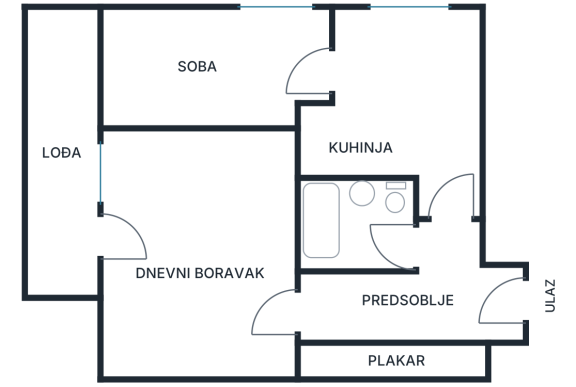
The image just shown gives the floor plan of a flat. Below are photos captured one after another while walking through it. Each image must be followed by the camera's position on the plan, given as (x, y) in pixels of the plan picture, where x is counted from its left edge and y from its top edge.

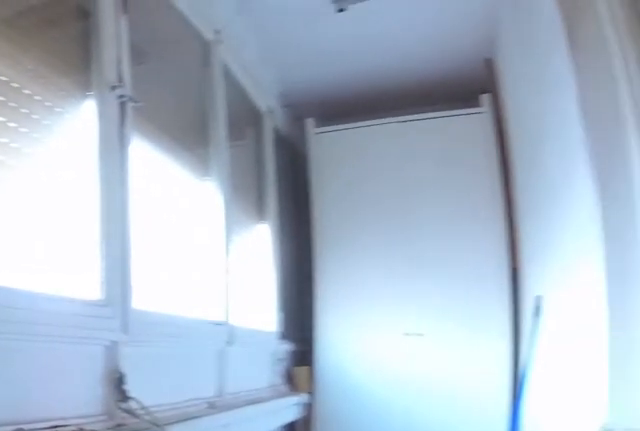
(69, 257)
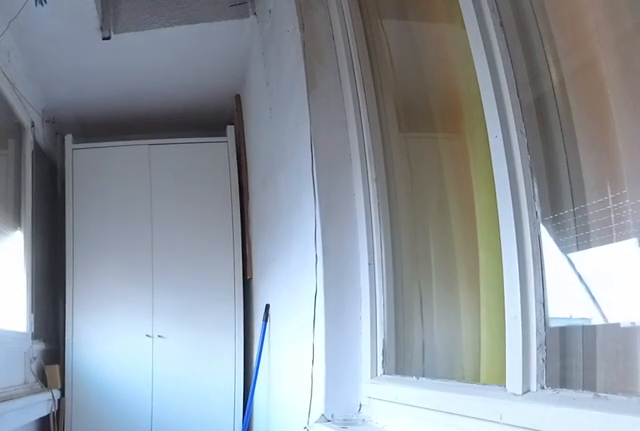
(57, 235)
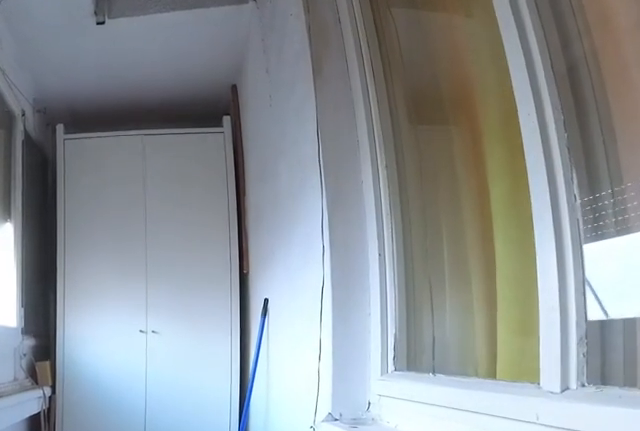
(55, 205)
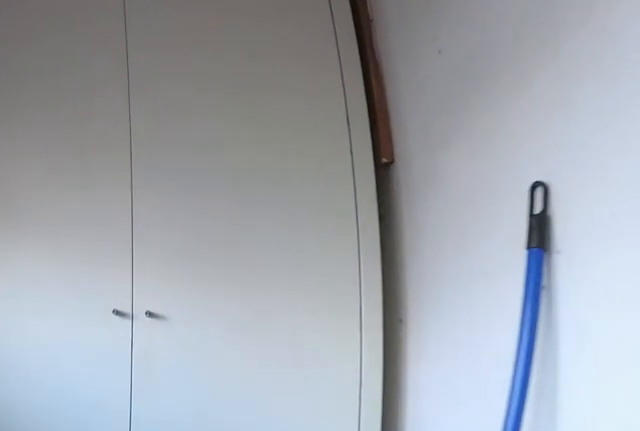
(58, 103)
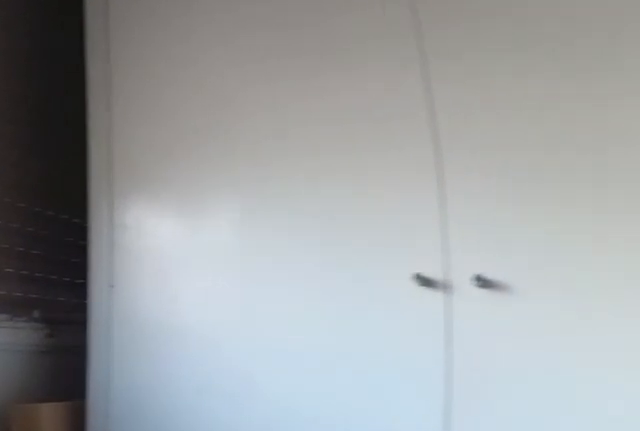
(58, 72)
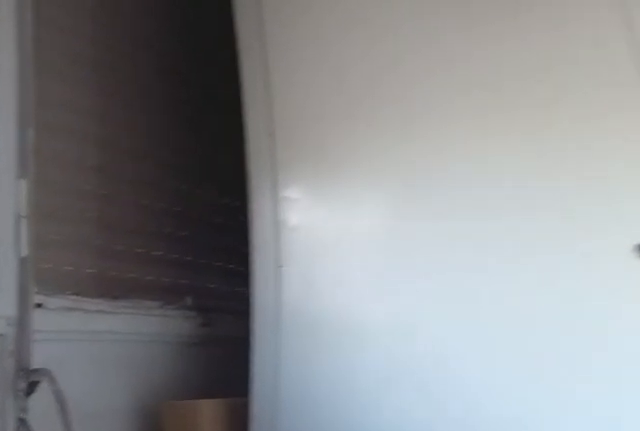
(63, 70)
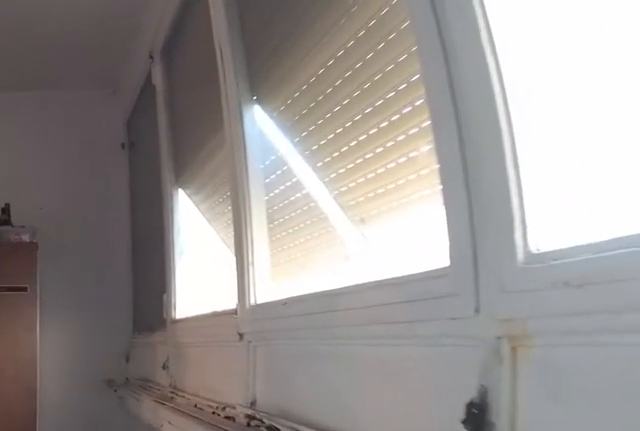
(56, 99)
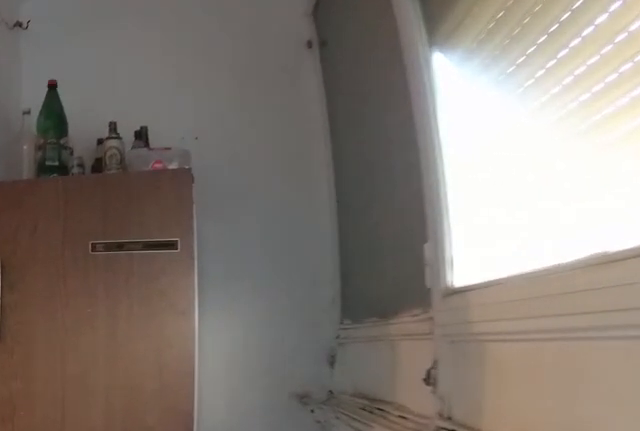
(55, 165)
